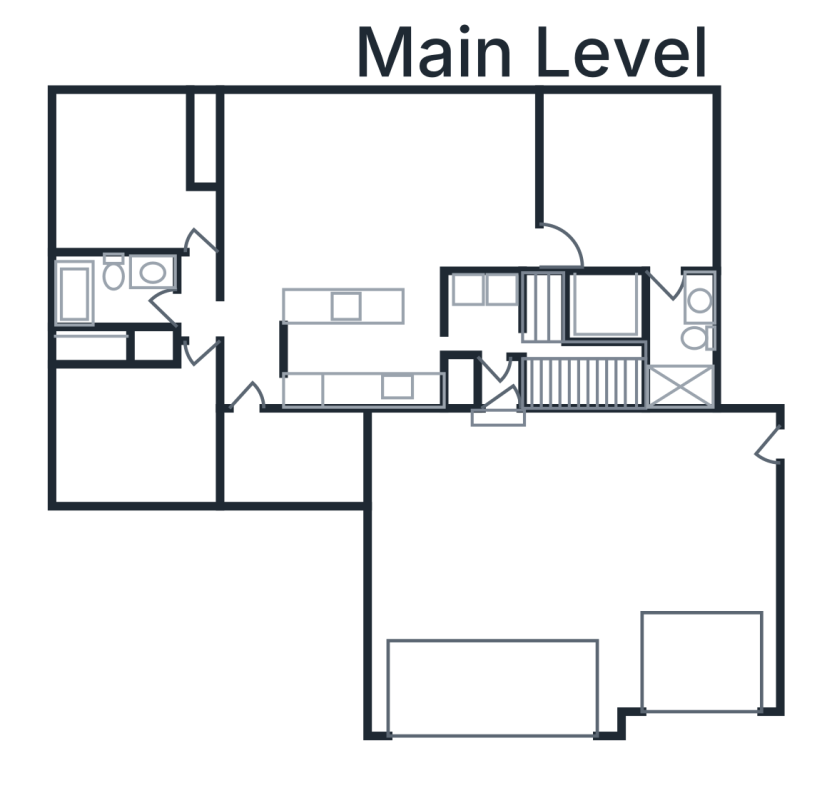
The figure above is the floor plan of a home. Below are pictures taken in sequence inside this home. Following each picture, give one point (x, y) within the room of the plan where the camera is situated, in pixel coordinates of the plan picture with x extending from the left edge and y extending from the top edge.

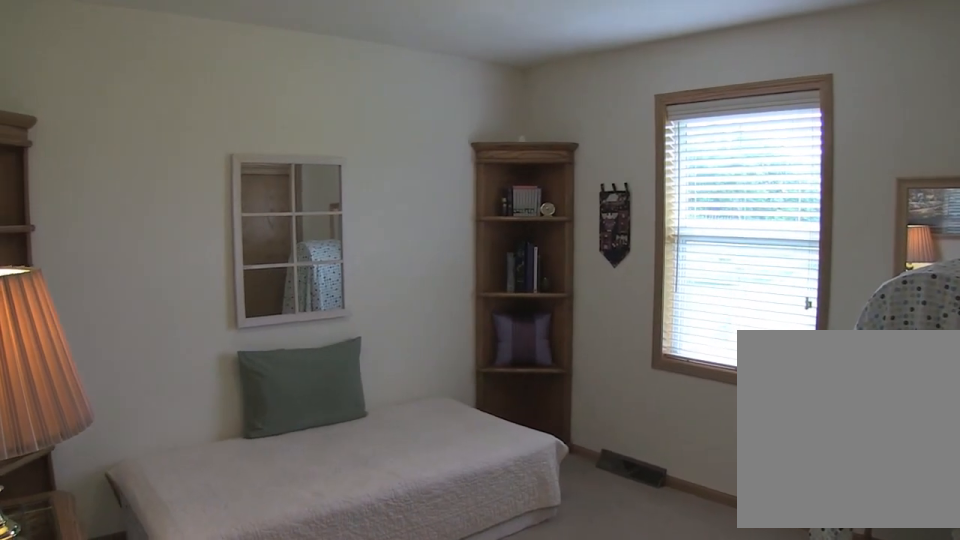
(132, 177)
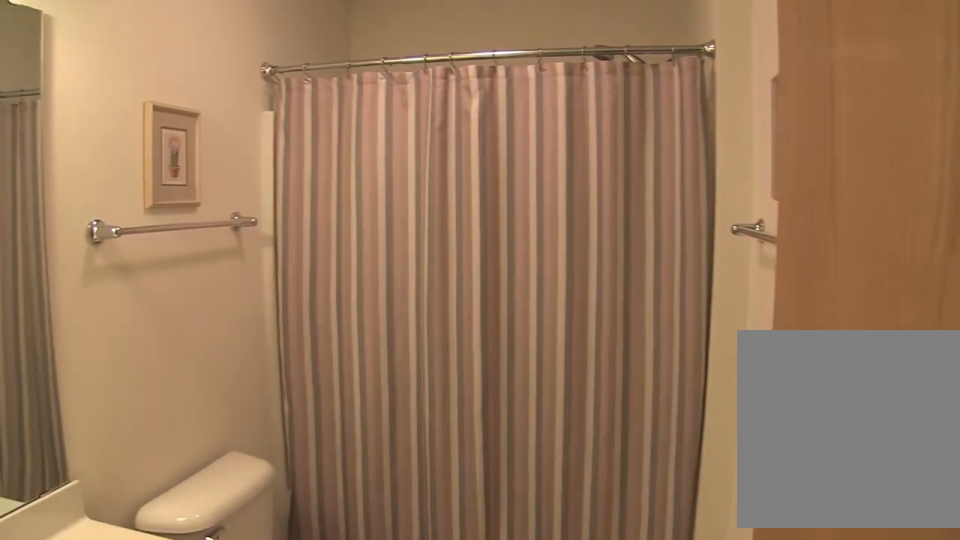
(118, 293)
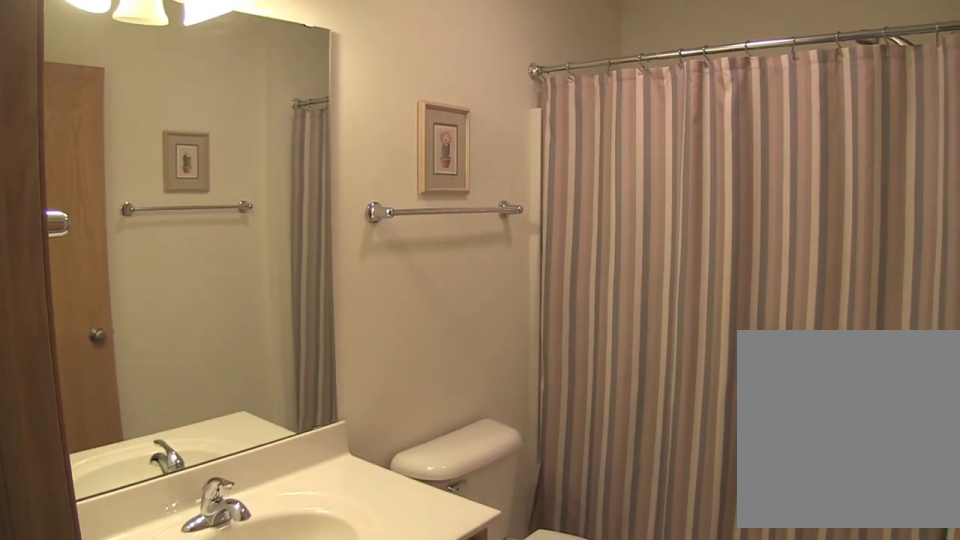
(118, 293)
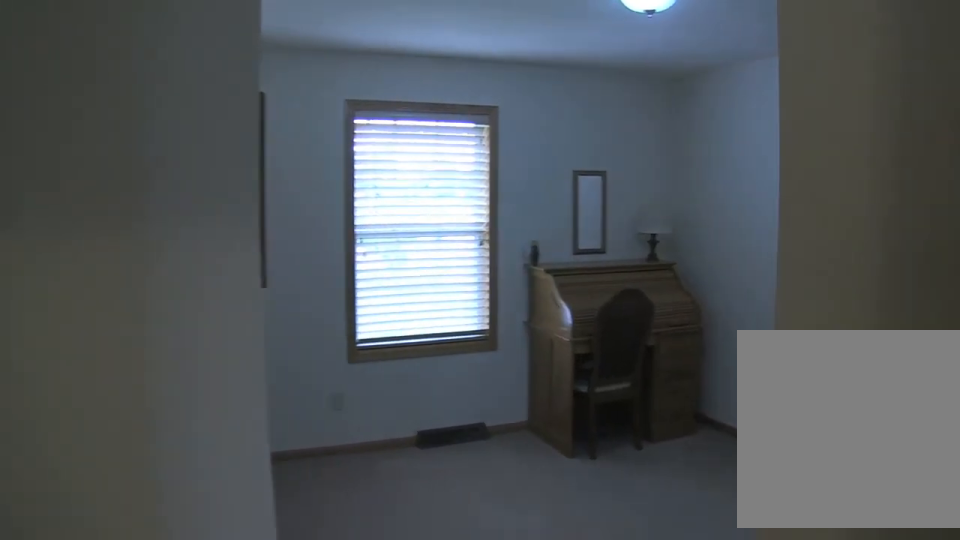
(144, 431)
